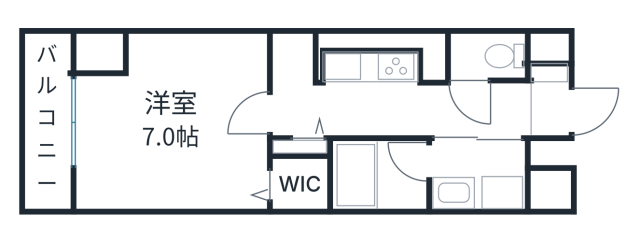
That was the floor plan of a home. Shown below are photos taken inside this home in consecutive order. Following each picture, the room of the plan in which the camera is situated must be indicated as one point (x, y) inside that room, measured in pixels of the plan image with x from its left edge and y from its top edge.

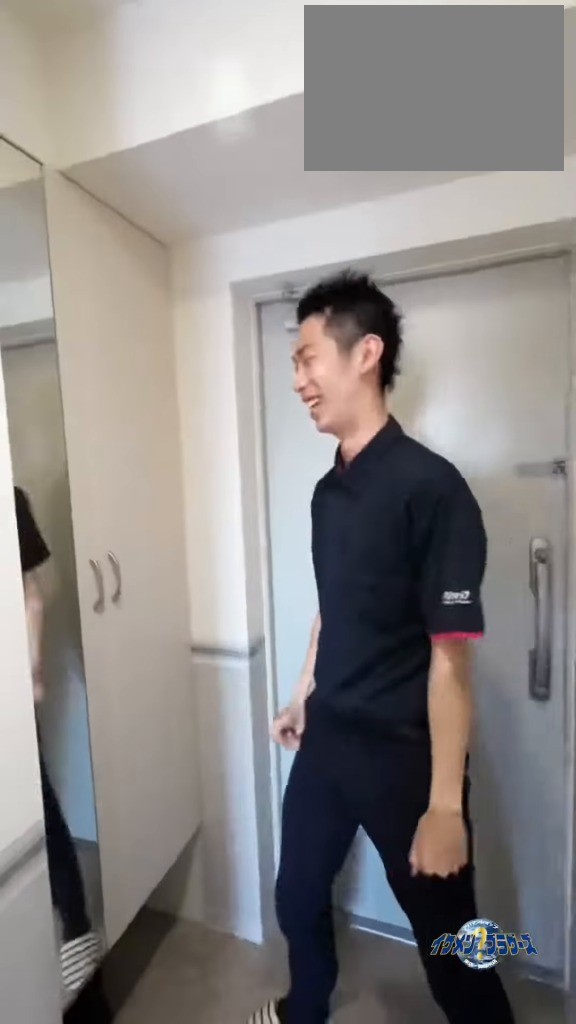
(550, 100)
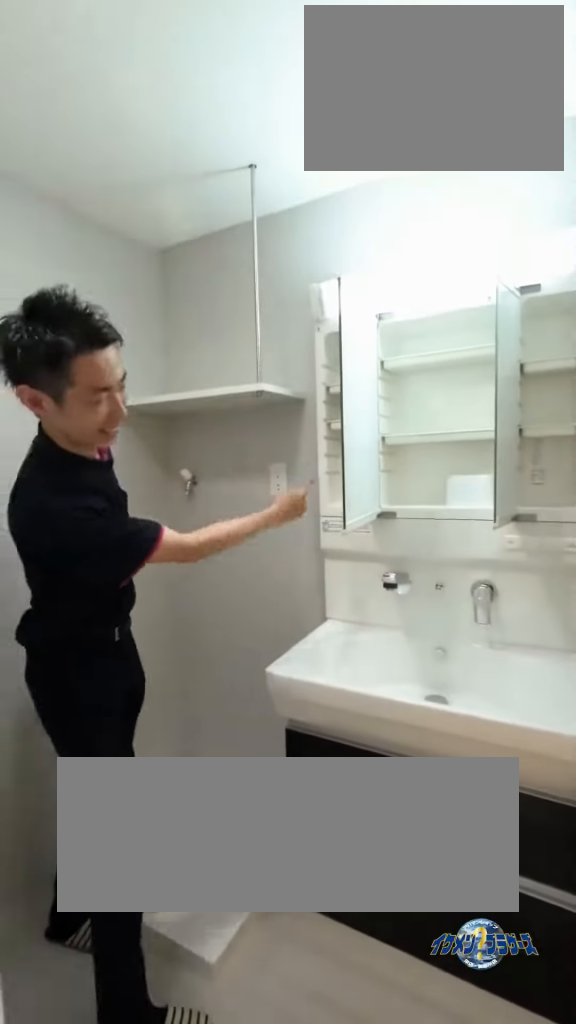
(475, 176)
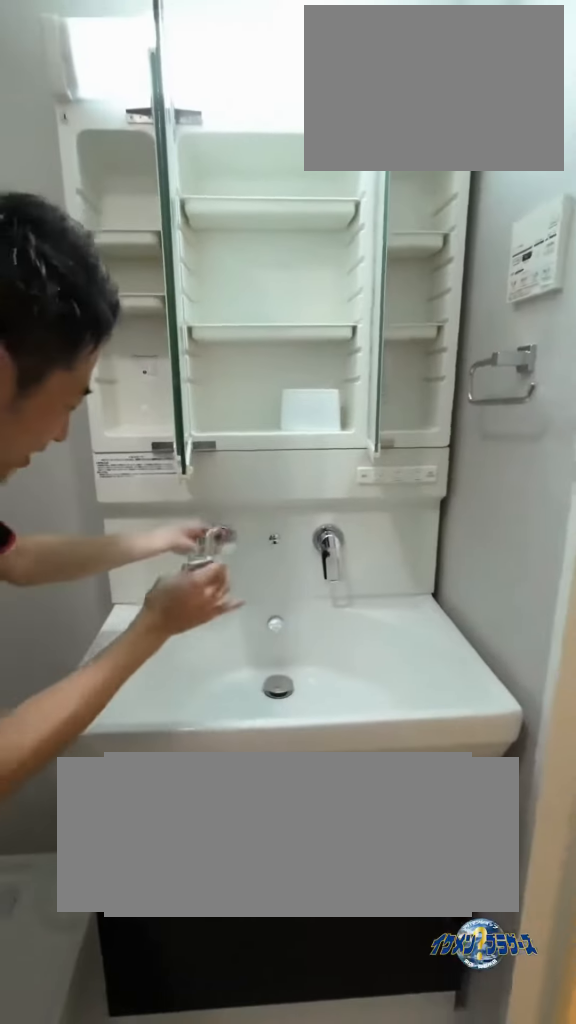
(475, 176)
